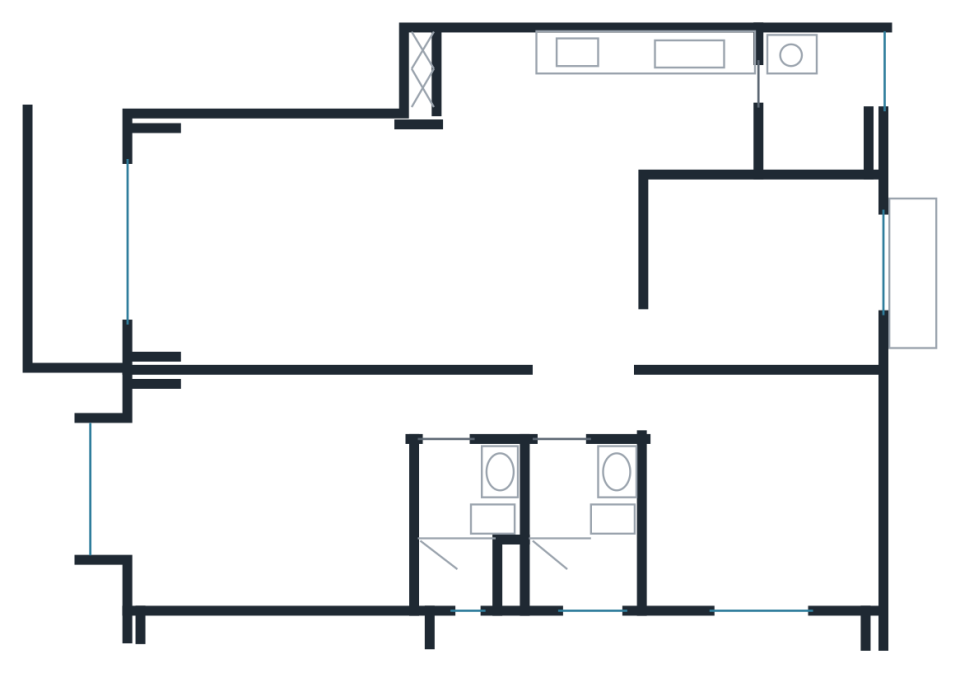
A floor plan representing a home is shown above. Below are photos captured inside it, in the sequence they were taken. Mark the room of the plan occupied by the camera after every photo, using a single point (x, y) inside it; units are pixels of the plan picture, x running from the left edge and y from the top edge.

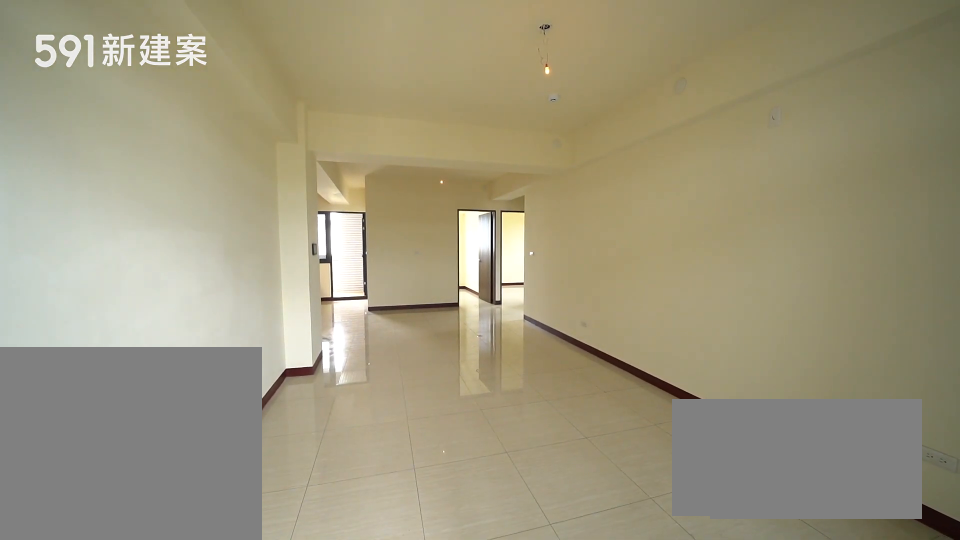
(389, 242)
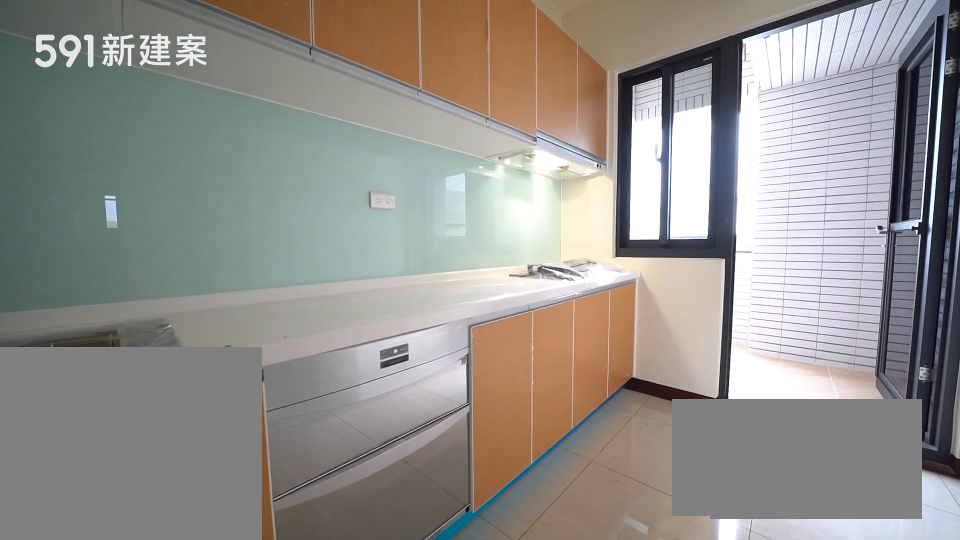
(600, 104)
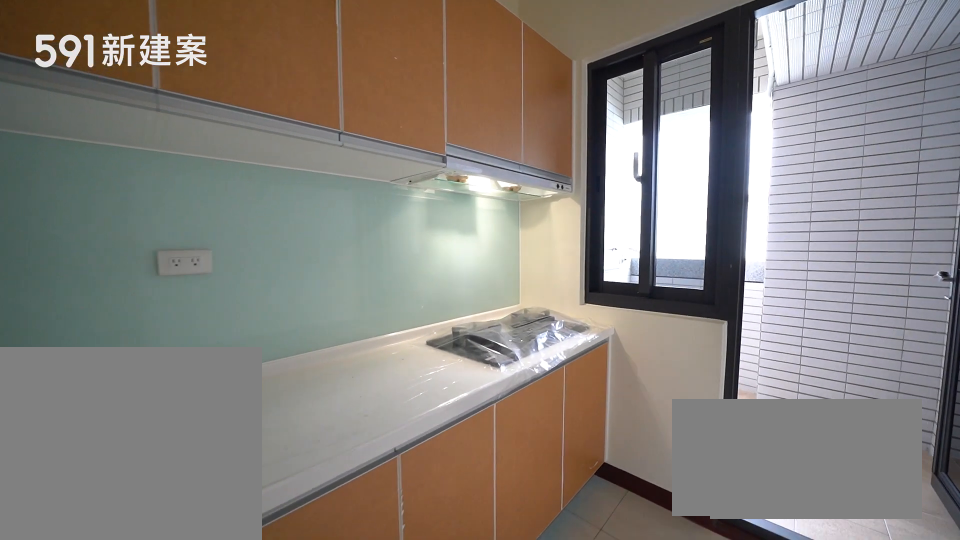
(600, 104)
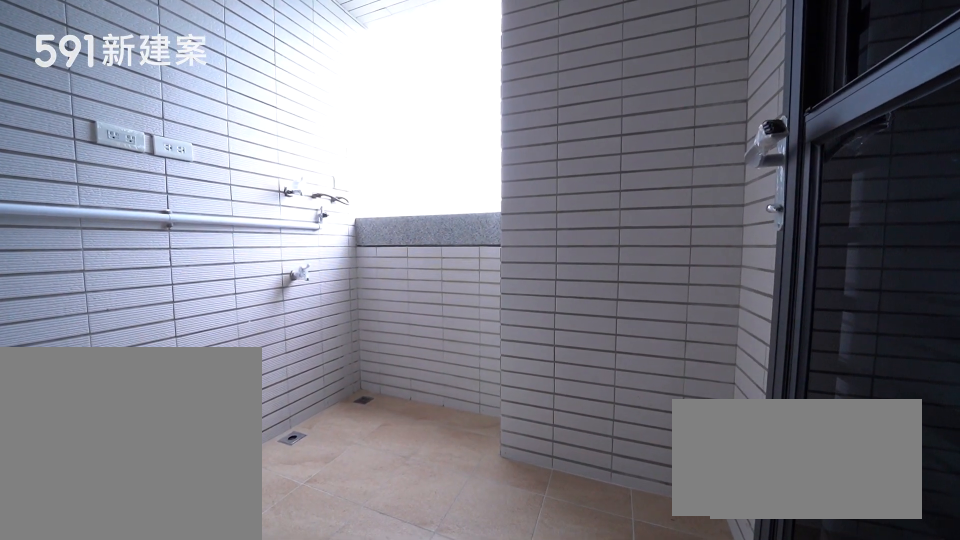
(819, 99)
